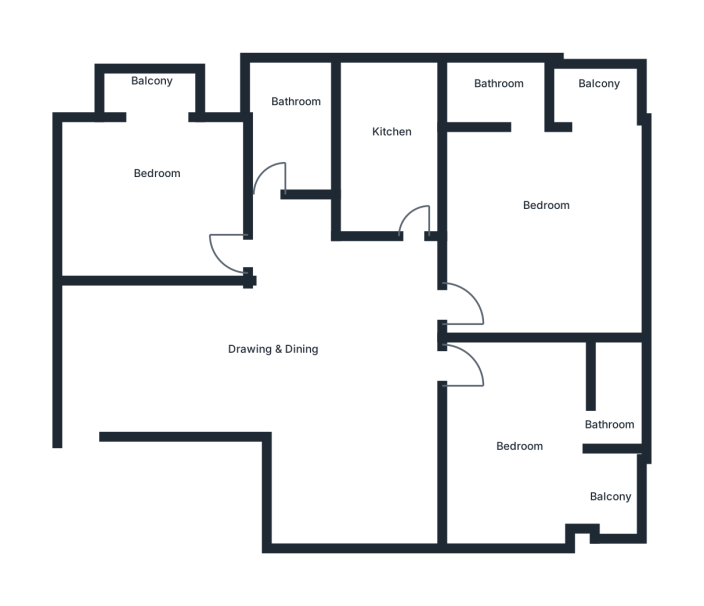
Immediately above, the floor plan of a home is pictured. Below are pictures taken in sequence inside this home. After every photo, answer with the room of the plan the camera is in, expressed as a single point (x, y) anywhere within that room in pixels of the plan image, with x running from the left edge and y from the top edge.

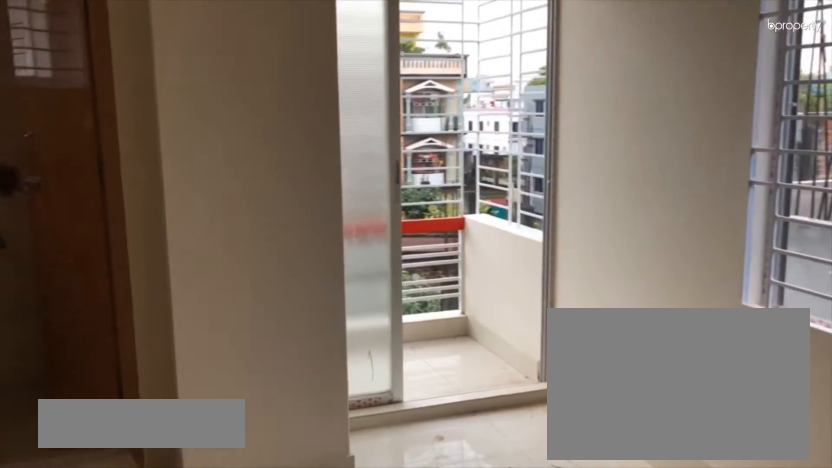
(538, 204)
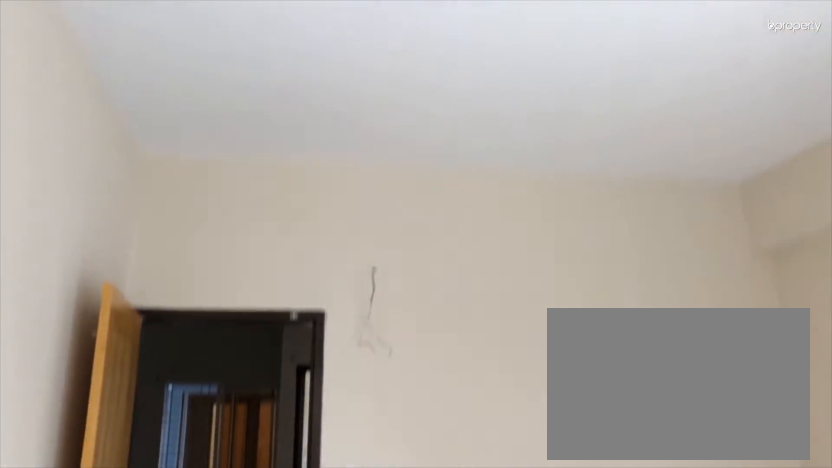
(538, 204)
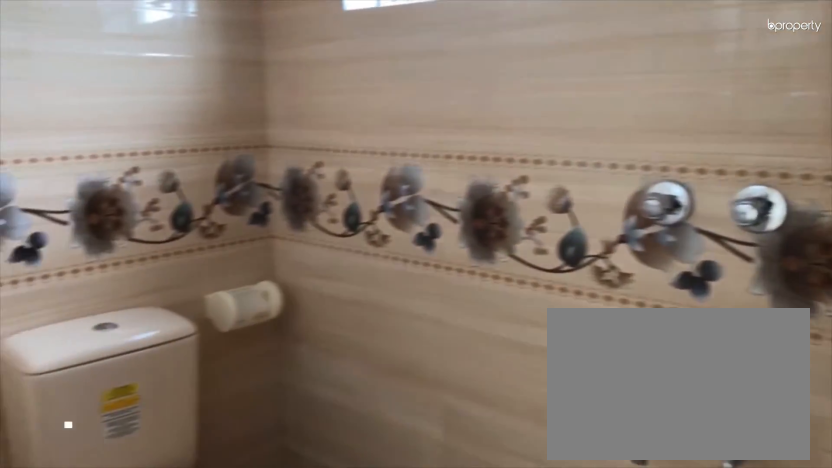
(488, 88)
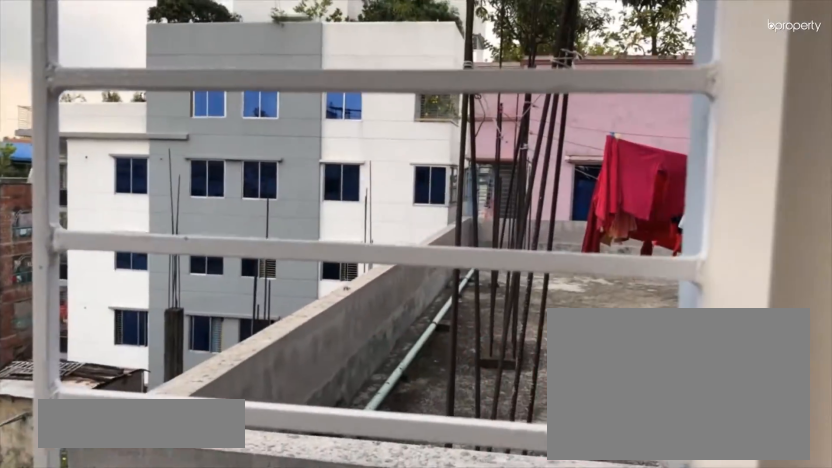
(598, 92)
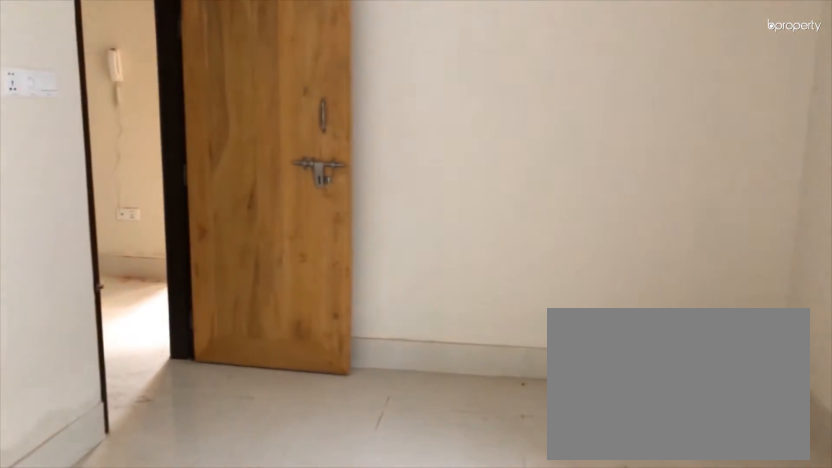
(533, 438)
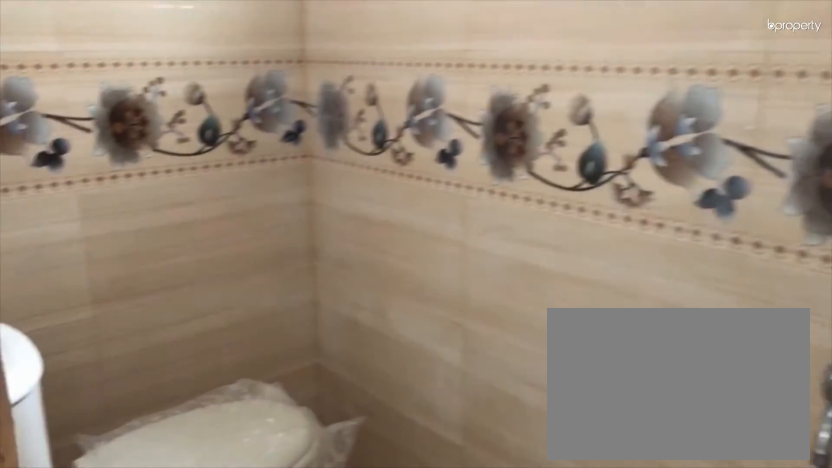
(618, 394)
